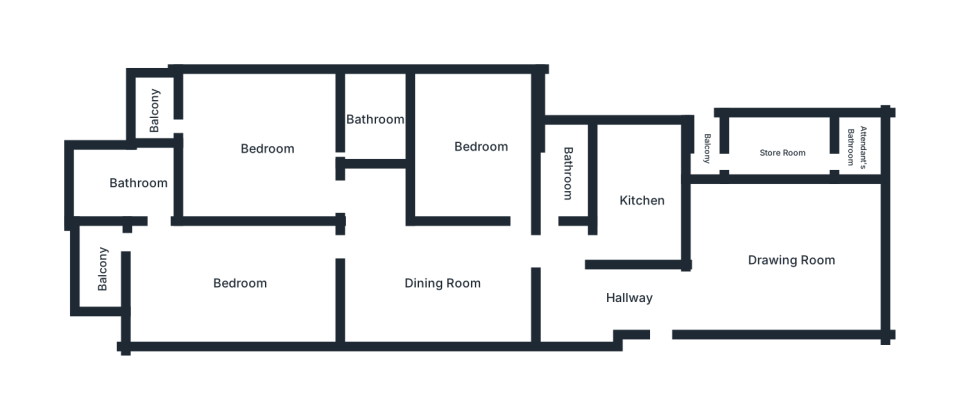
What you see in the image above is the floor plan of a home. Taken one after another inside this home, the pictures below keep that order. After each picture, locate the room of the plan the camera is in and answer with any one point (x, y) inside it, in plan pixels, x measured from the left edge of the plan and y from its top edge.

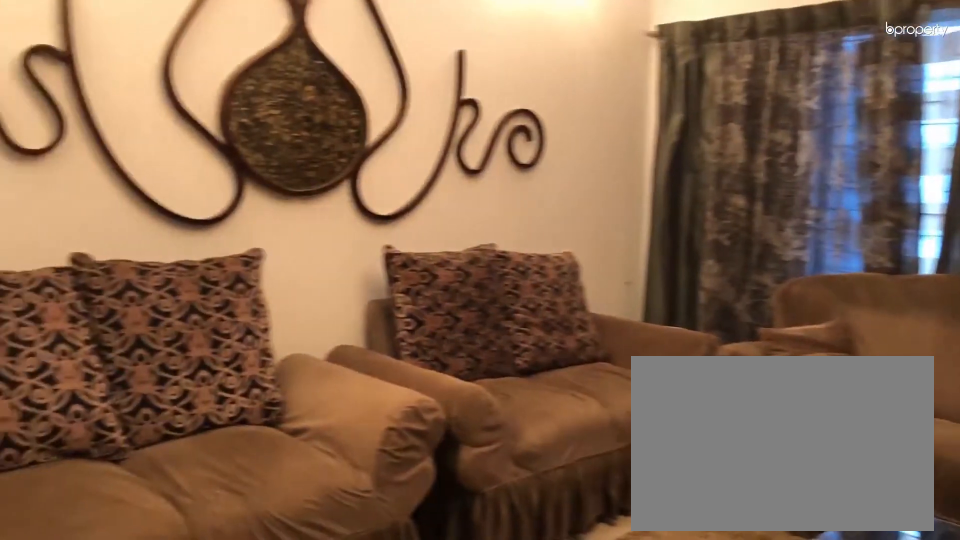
(790, 257)
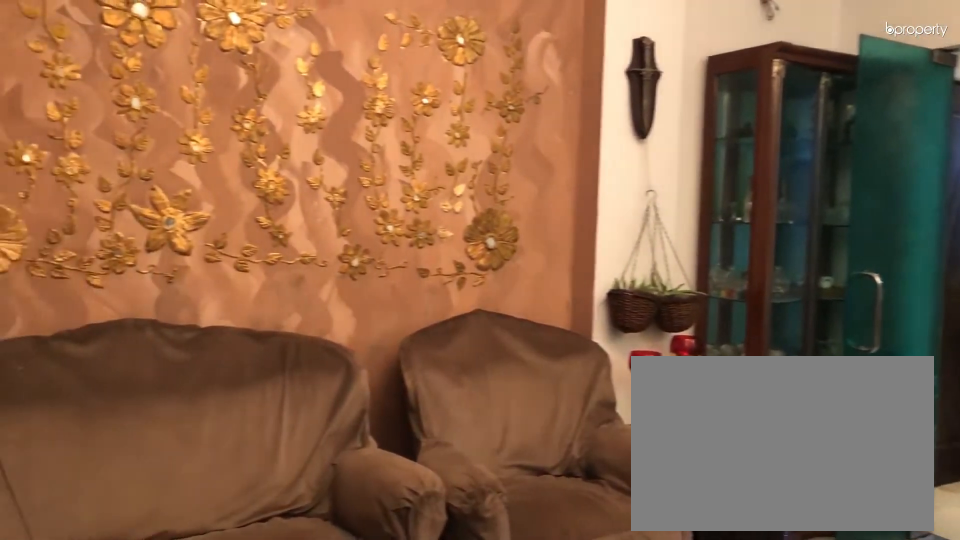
(789, 257)
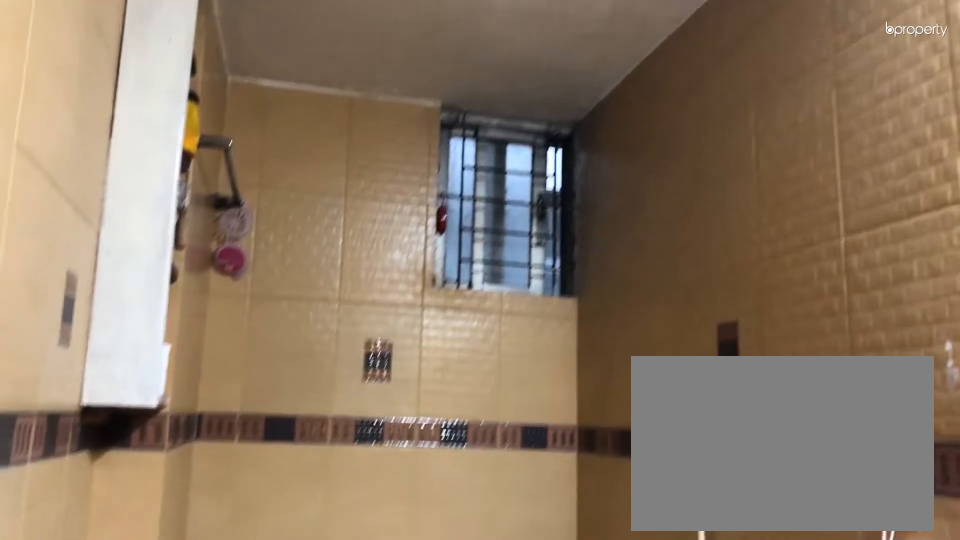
(572, 169)
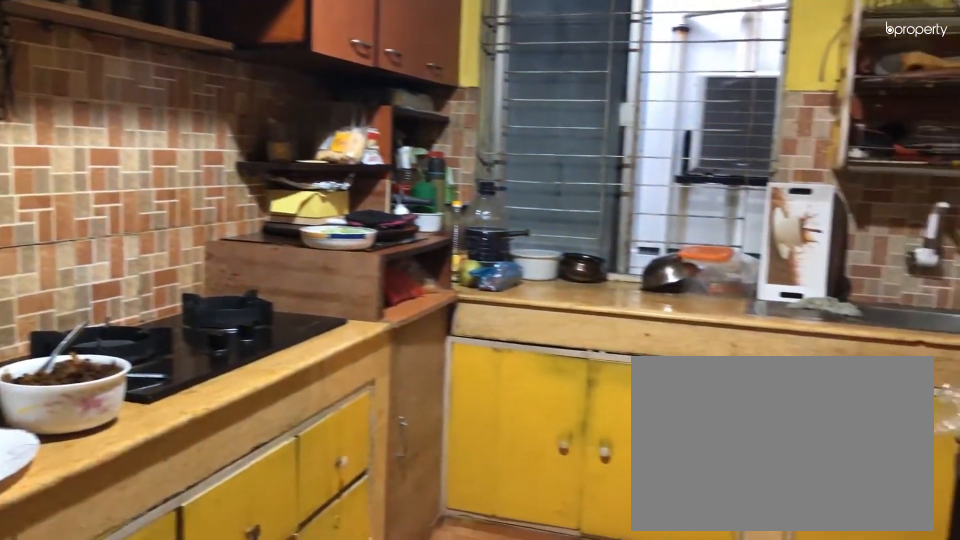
(642, 197)
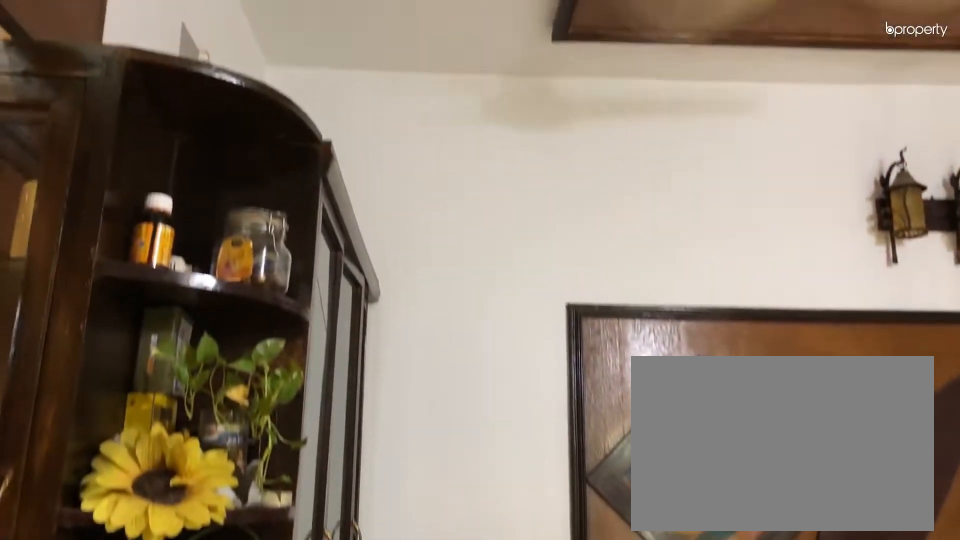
(441, 278)
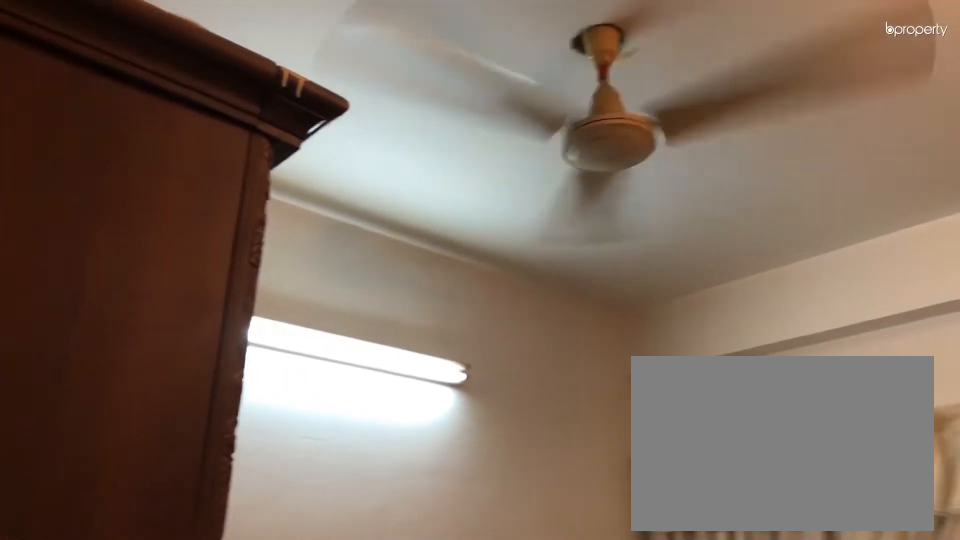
(474, 147)
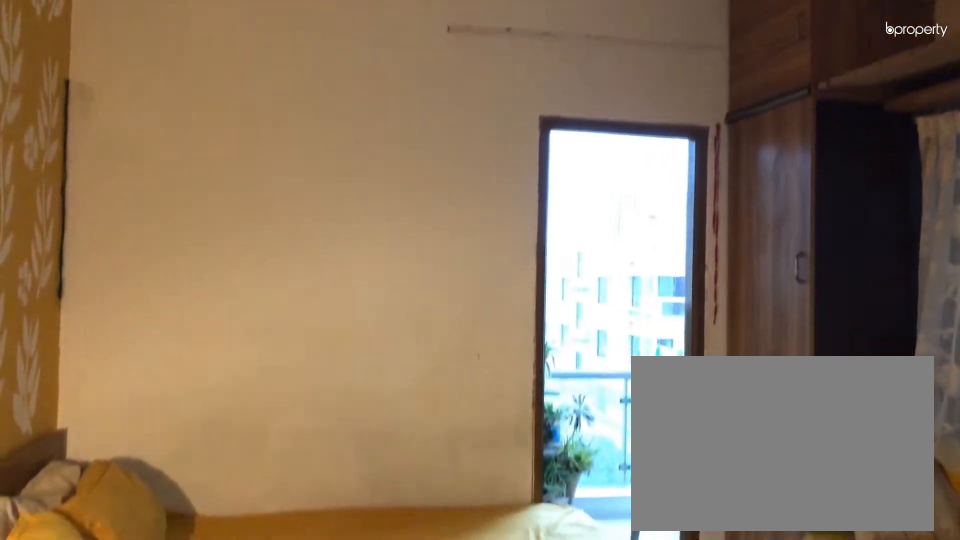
(262, 140)
